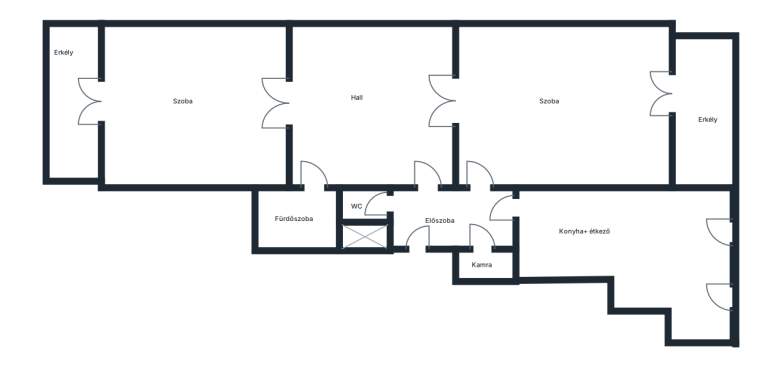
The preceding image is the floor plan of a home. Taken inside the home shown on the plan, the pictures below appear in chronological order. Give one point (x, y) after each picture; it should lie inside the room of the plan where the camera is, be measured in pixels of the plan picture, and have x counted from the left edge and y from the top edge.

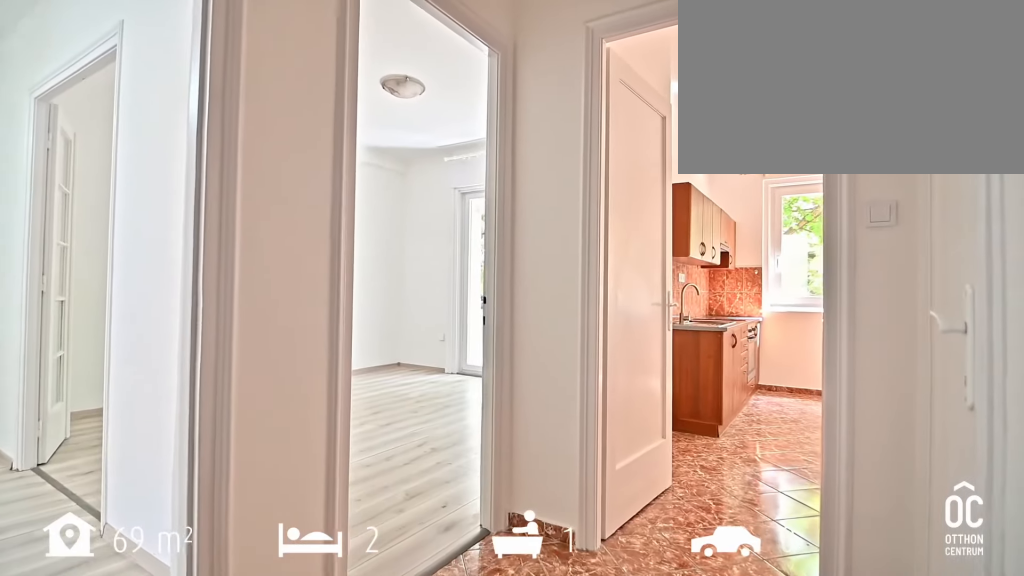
(449, 216)
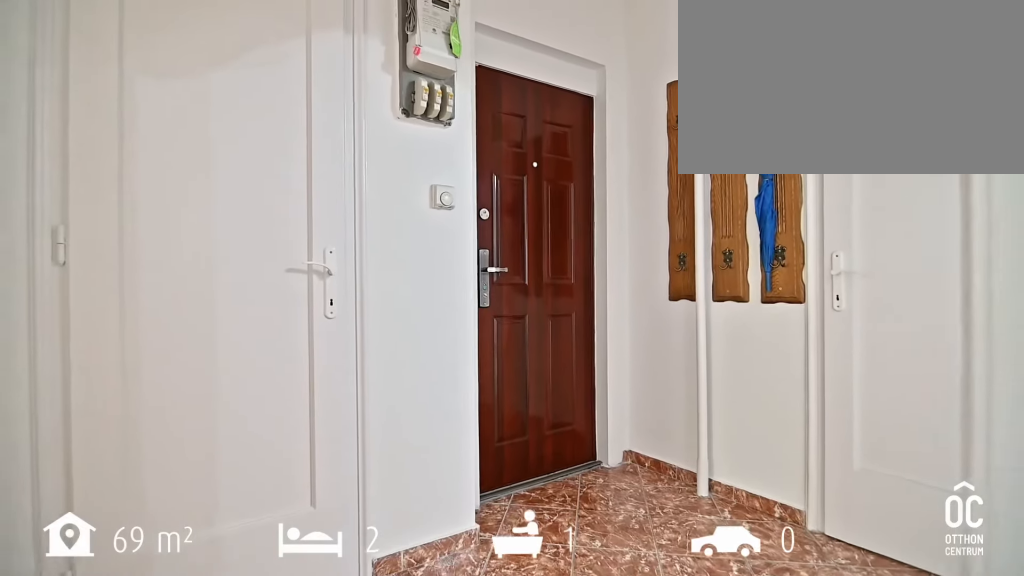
(449, 216)
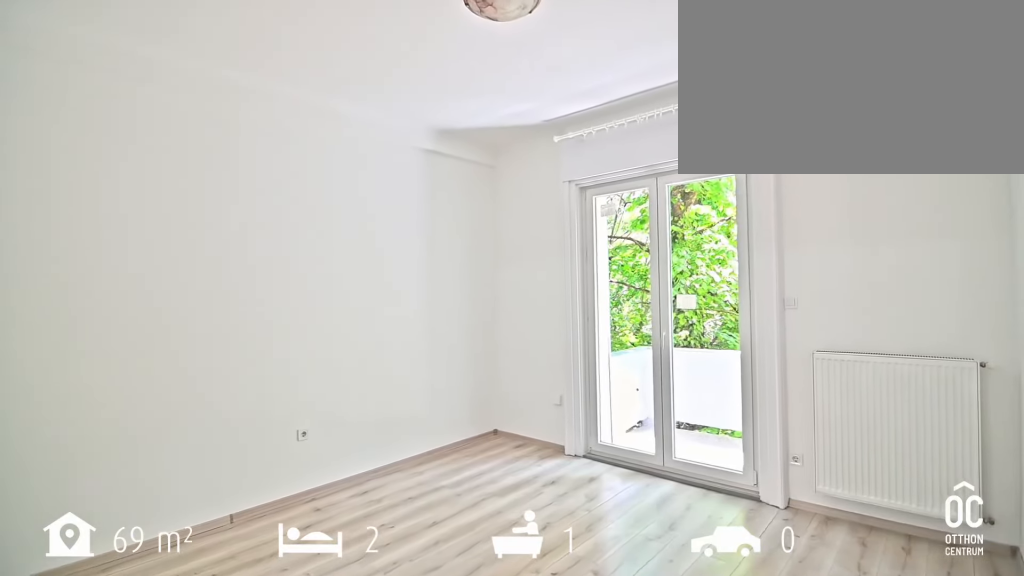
(558, 107)
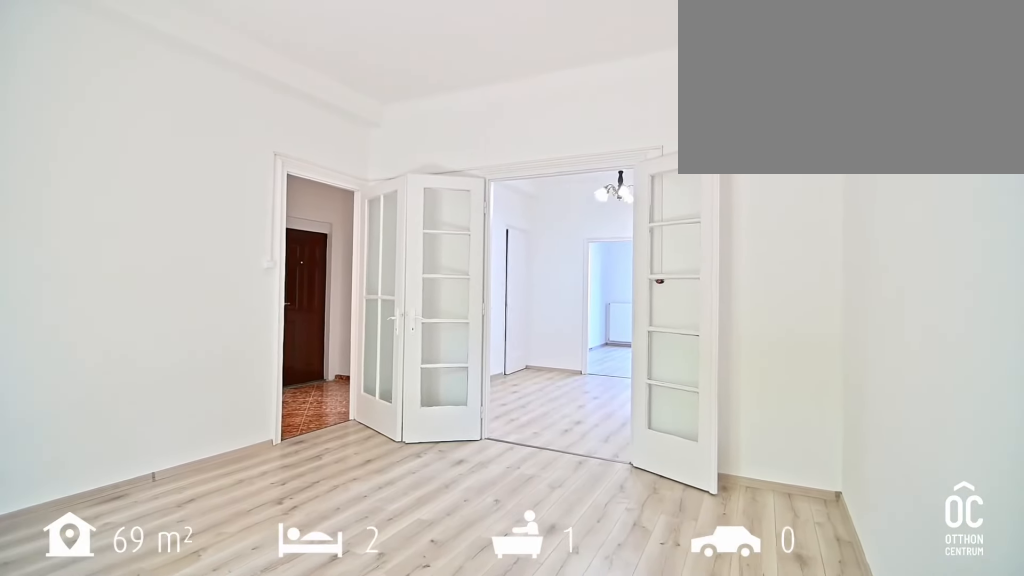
(558, 107)
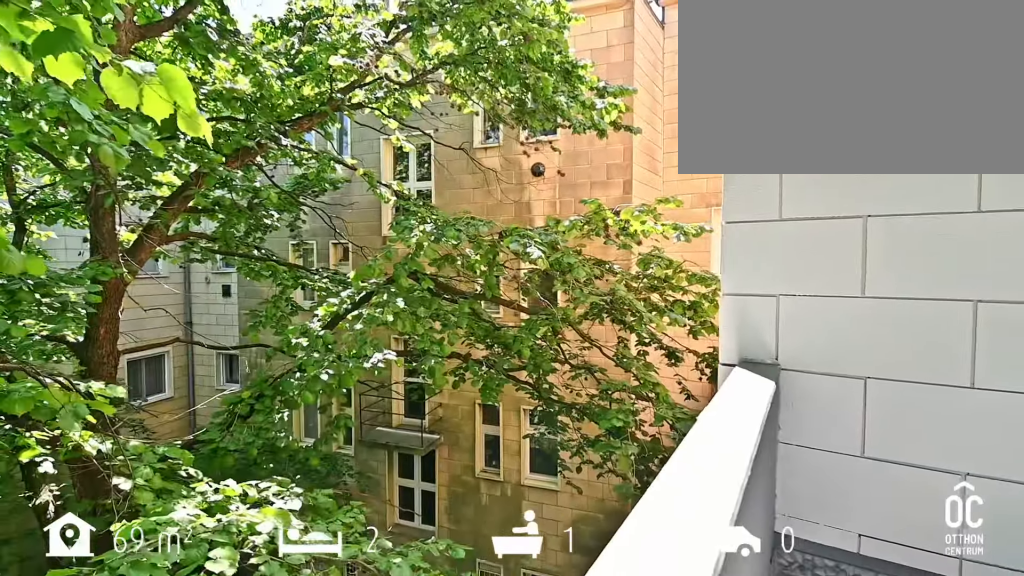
(701, 107)
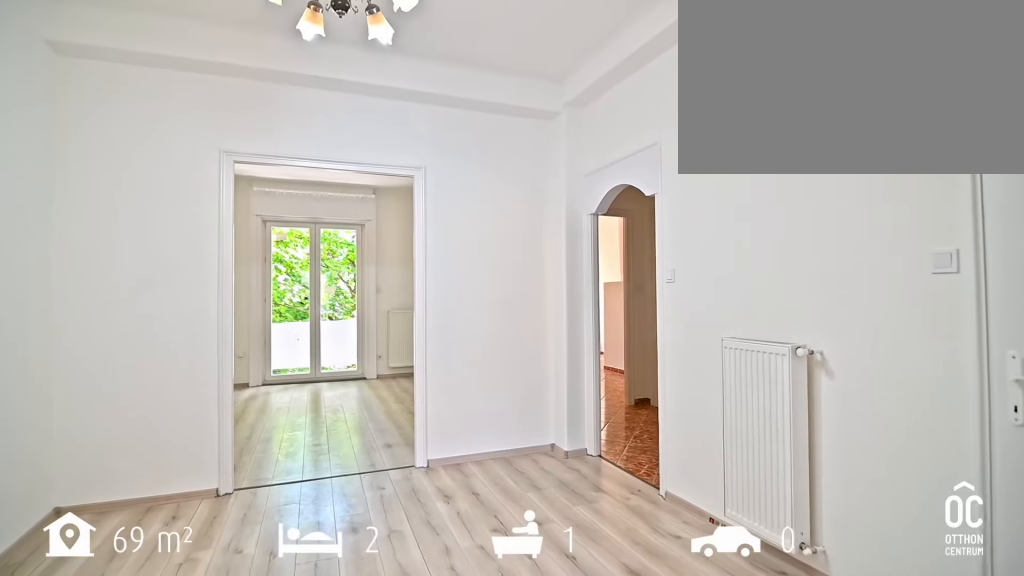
(368, 109)
